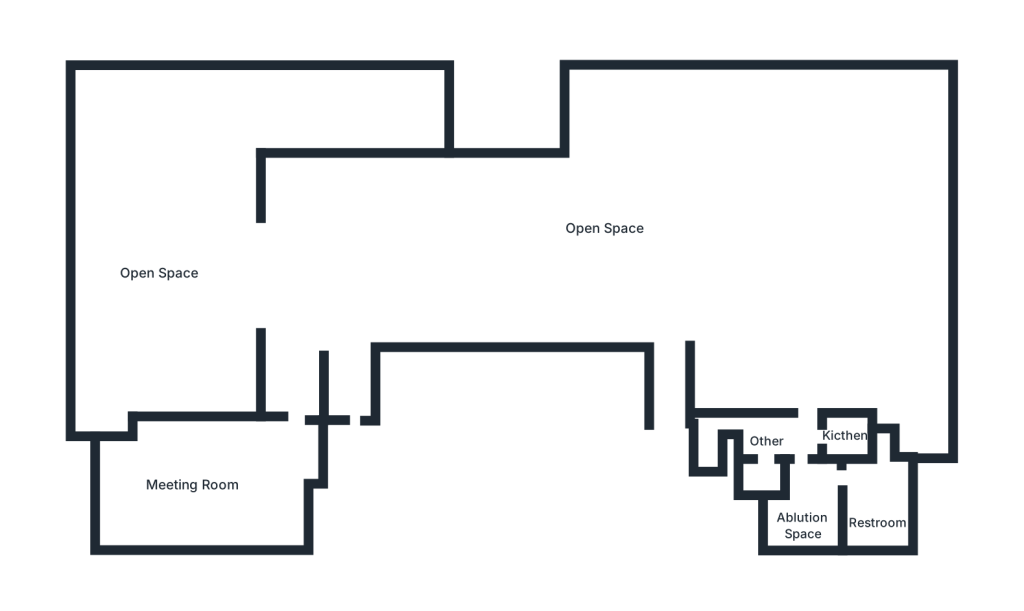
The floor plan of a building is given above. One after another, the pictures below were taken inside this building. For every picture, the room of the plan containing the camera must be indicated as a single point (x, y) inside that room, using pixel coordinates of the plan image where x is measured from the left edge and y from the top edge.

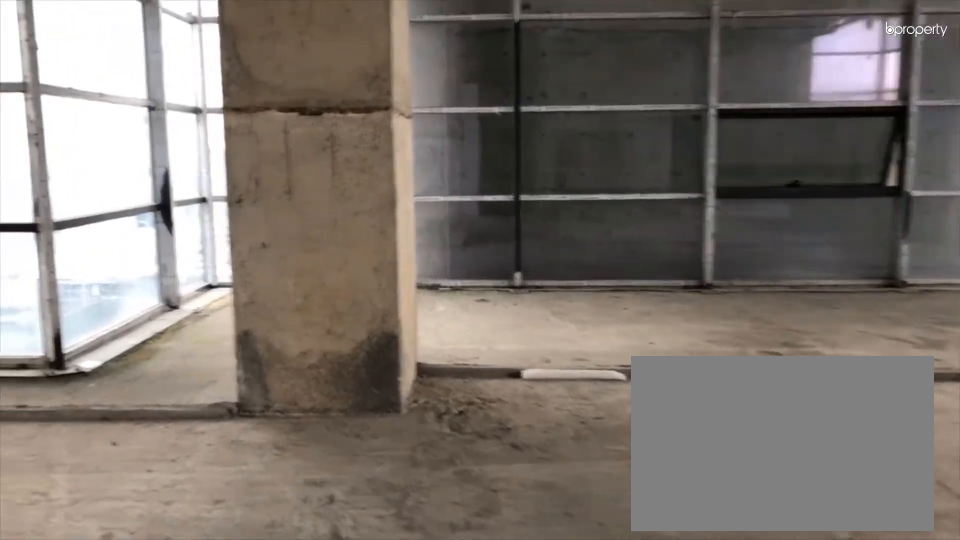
(666, 288)
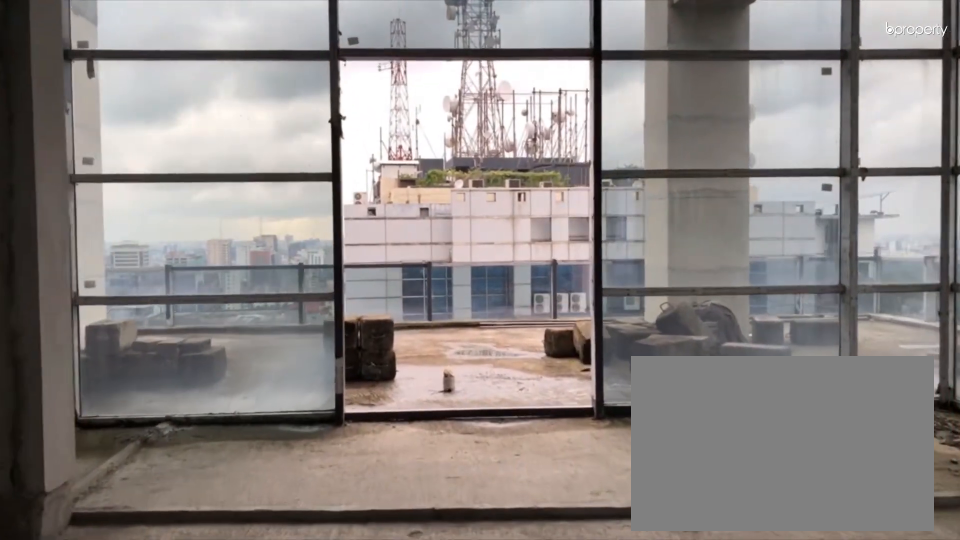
(334, 263)
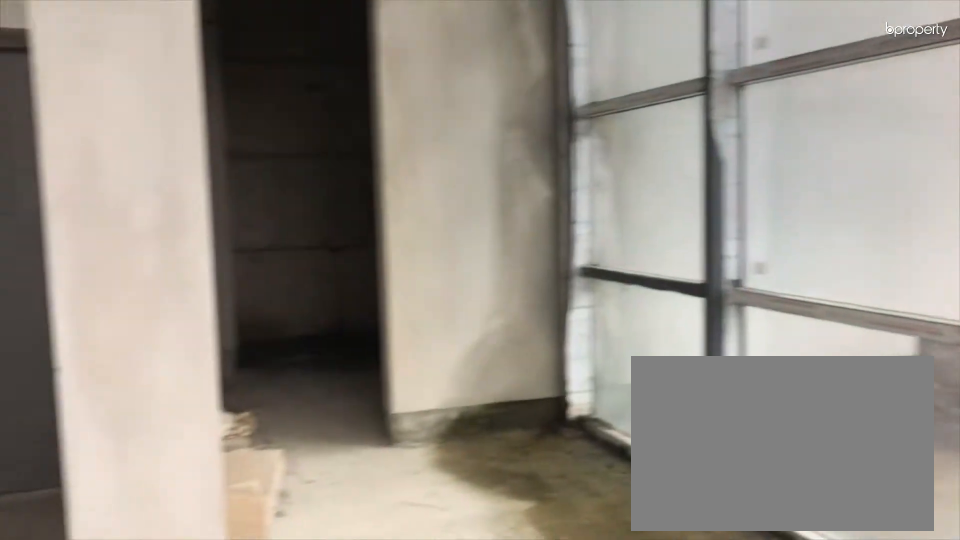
(334, 263)
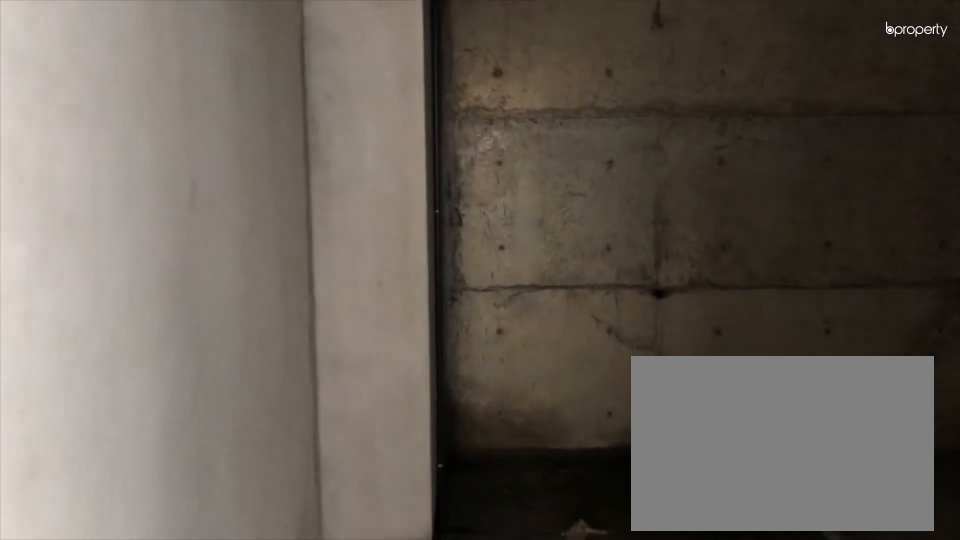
(223, 471)
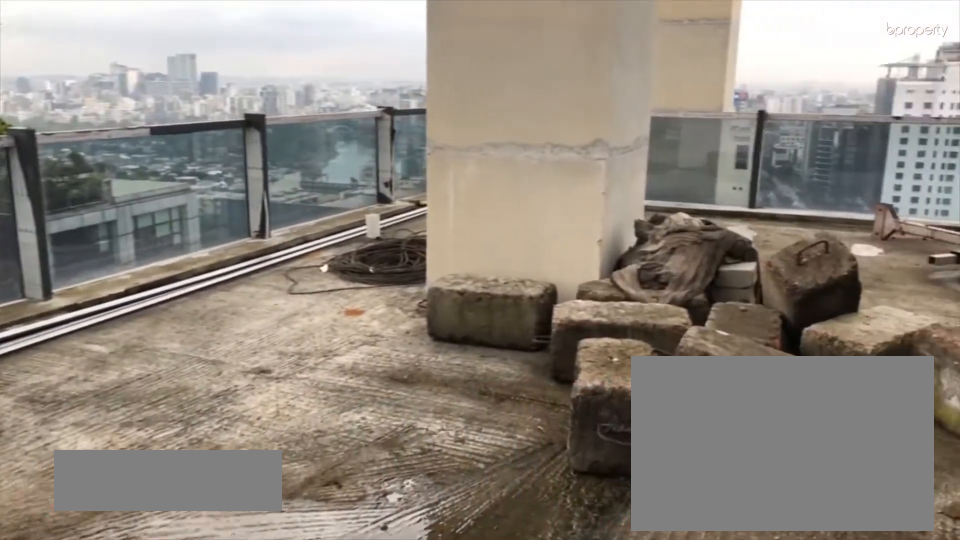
(169, 283)
